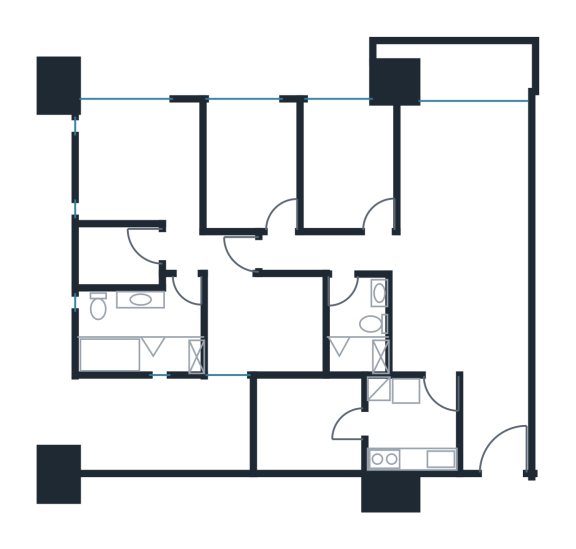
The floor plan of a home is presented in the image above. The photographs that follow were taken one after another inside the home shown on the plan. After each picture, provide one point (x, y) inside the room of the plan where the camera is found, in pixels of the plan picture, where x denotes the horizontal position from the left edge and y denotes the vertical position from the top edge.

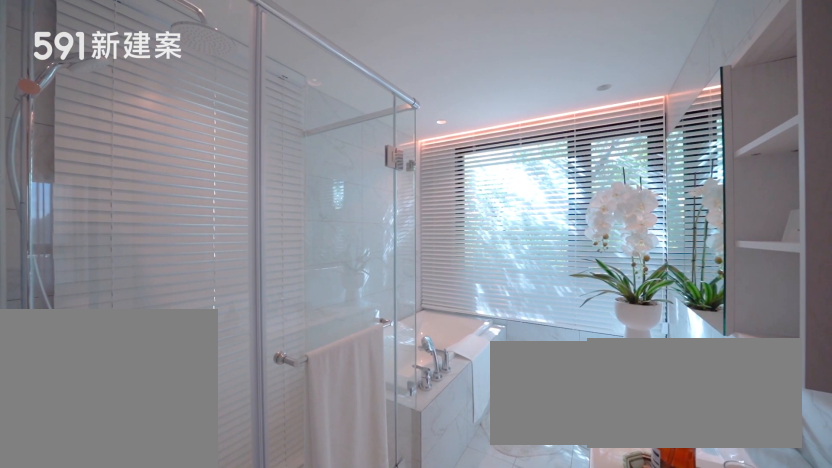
(134, 328)
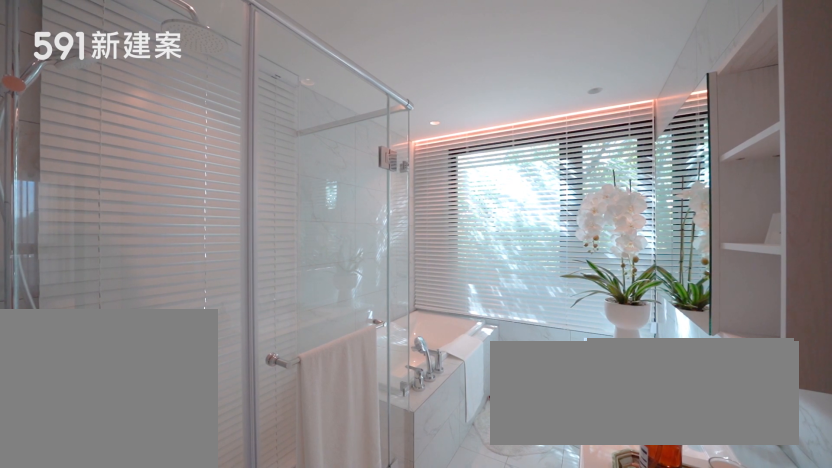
(134, 328)
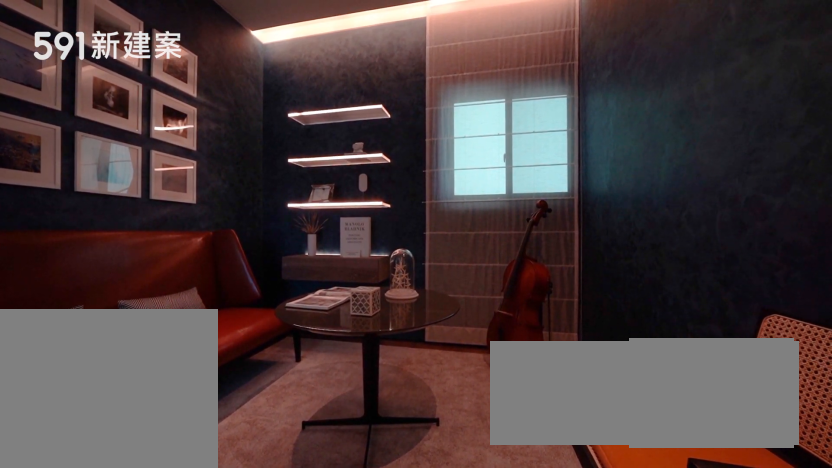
(269, 326)
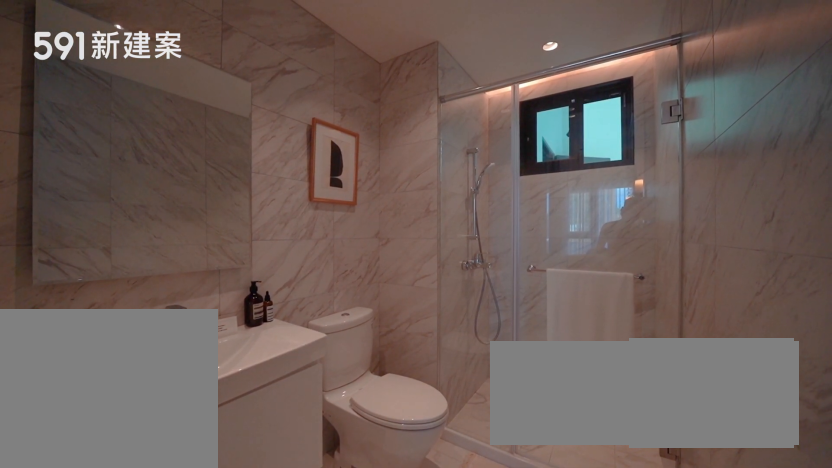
(355, 329)
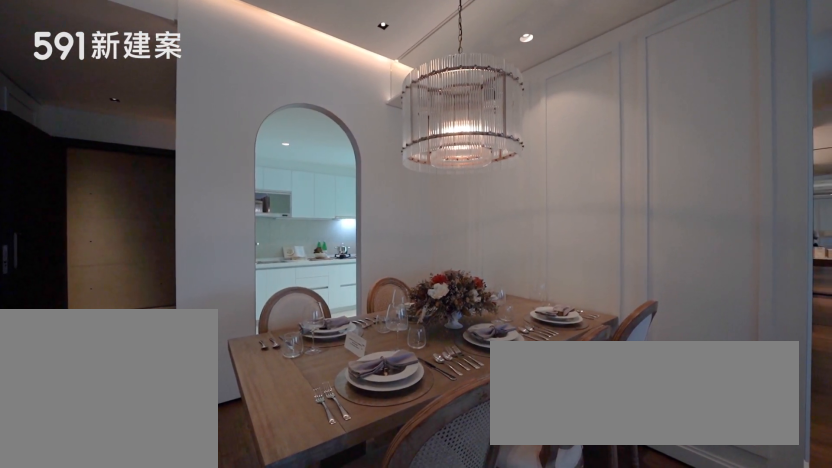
(457, 324)
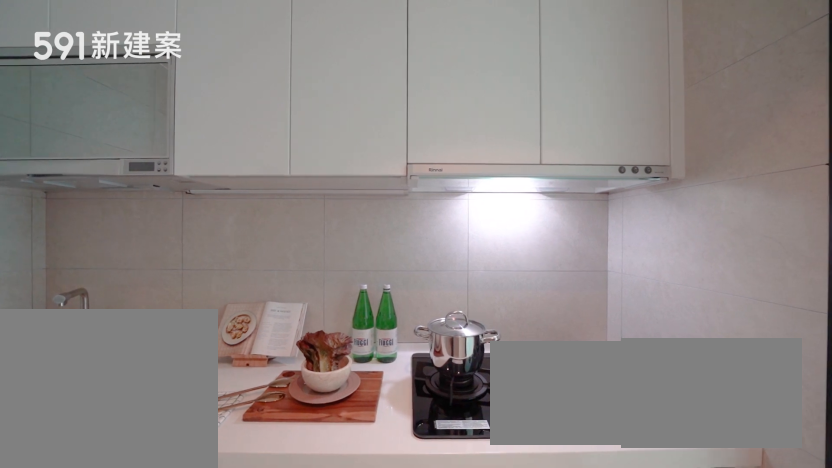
(409, 425)
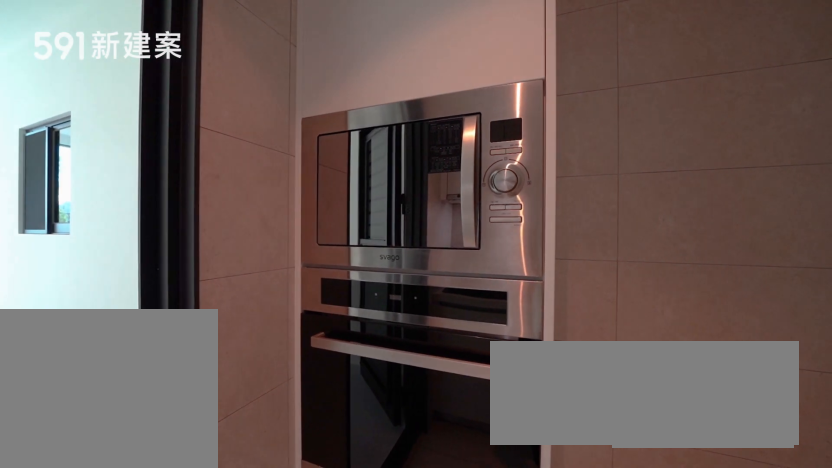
(409, 425)
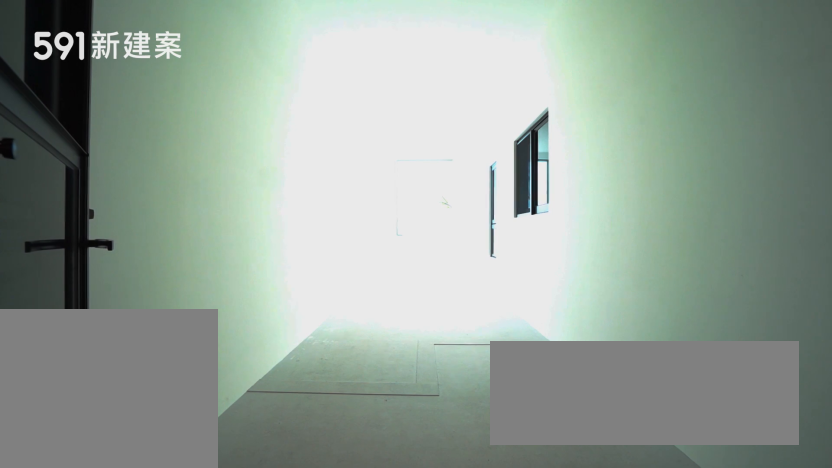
(311, 420)
